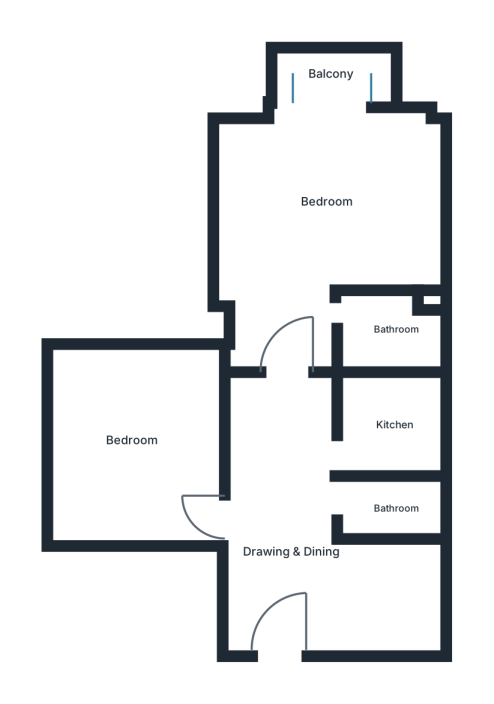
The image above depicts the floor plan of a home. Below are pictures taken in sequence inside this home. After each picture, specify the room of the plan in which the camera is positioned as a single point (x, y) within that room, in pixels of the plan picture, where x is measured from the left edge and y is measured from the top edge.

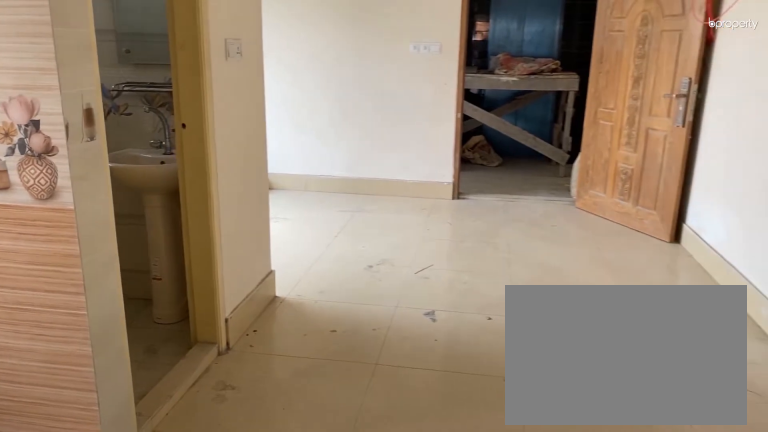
(280, 548)
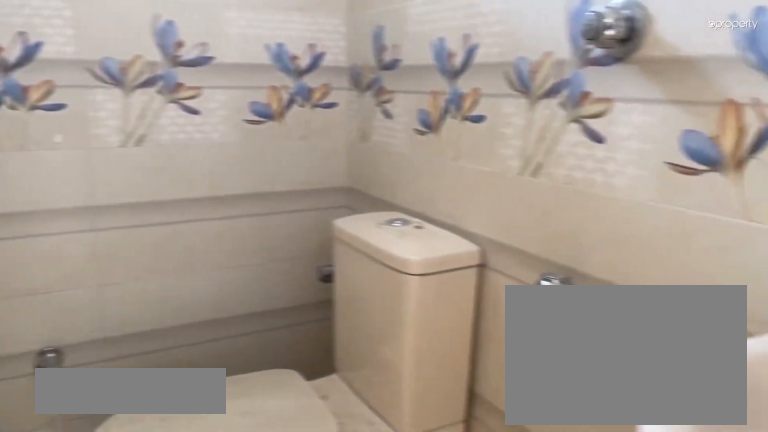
(397, 509)
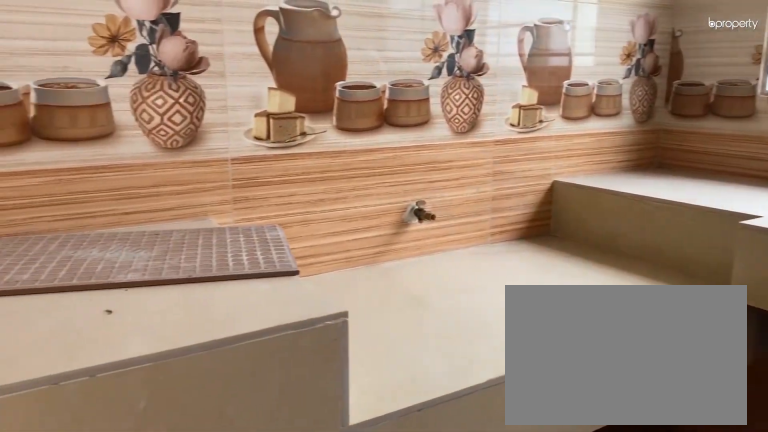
(393, 422)
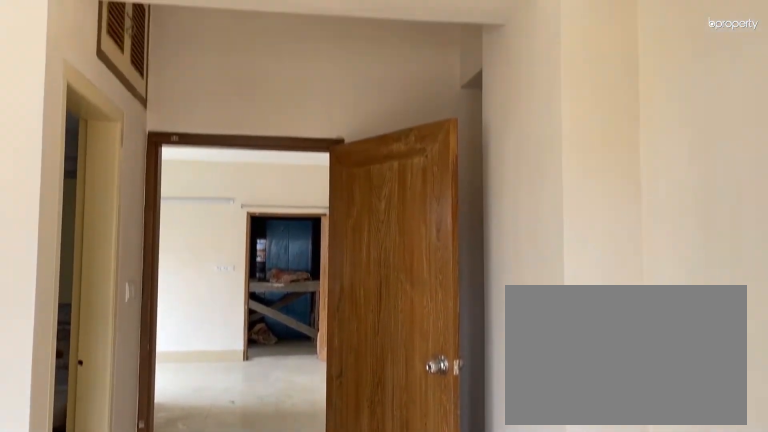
(327, 195)
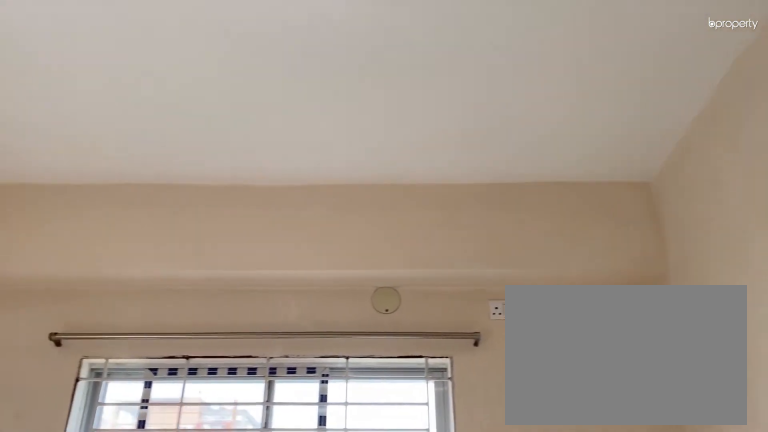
(327, 195)
